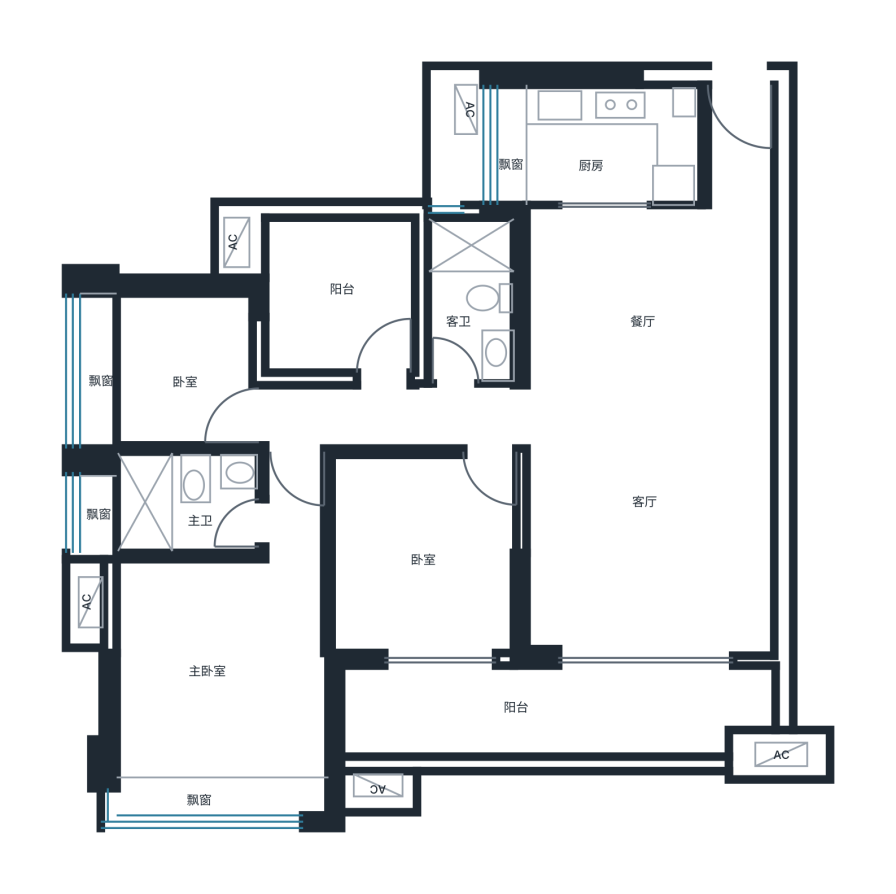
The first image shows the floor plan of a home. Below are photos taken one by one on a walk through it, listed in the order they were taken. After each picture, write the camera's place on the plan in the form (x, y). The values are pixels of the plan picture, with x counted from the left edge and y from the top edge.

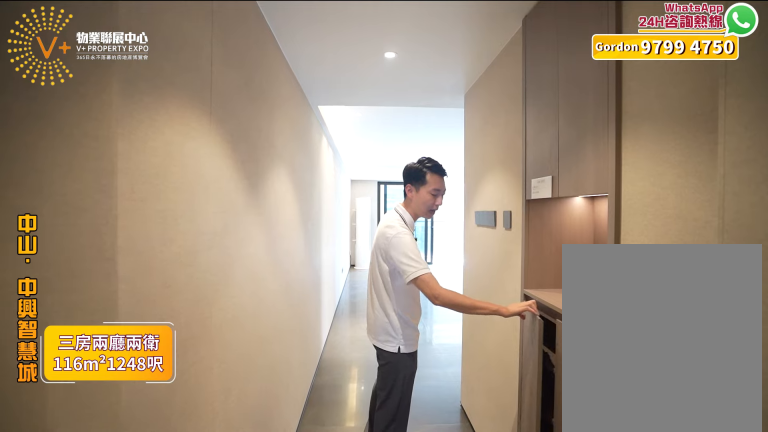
(721, 134)
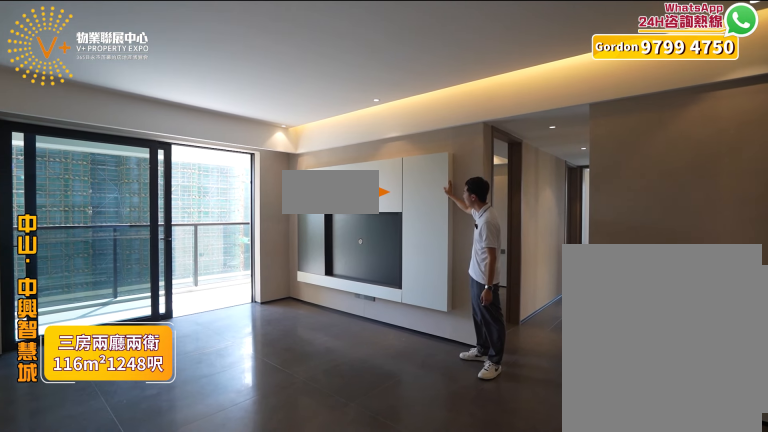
(716, 453)
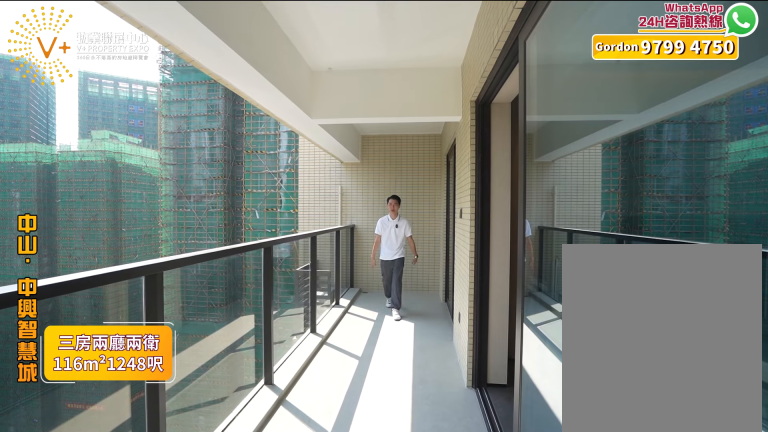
(632, 680)
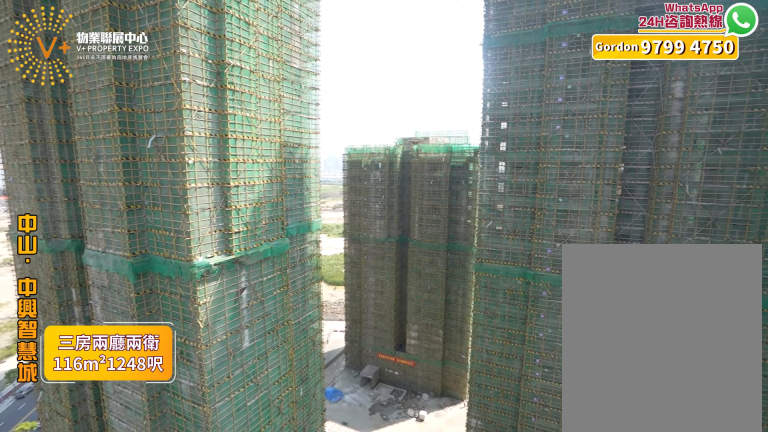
(630, 689)
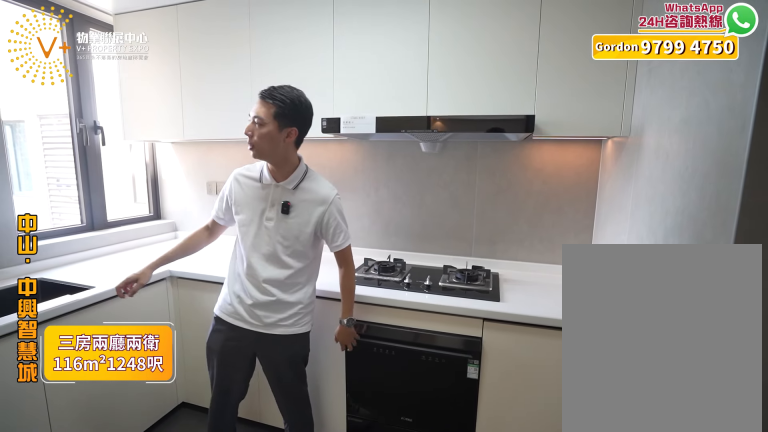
(604, 139)
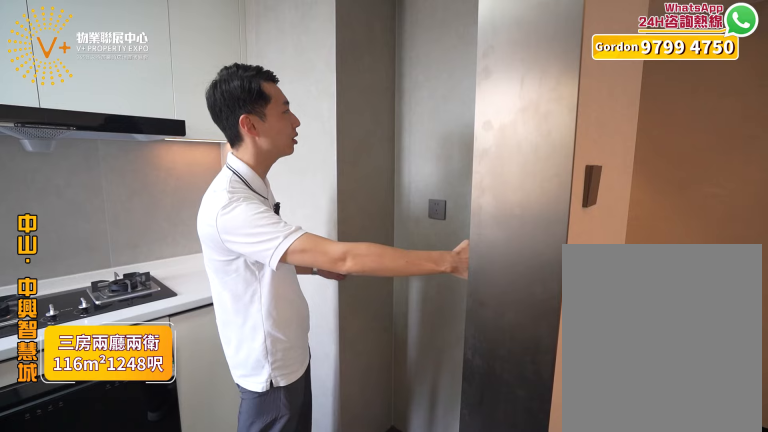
(600, 143)
